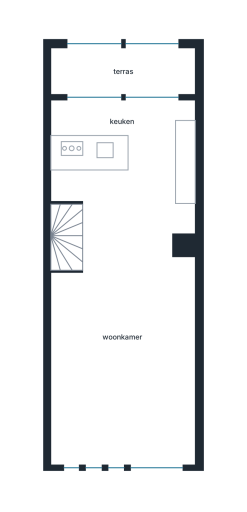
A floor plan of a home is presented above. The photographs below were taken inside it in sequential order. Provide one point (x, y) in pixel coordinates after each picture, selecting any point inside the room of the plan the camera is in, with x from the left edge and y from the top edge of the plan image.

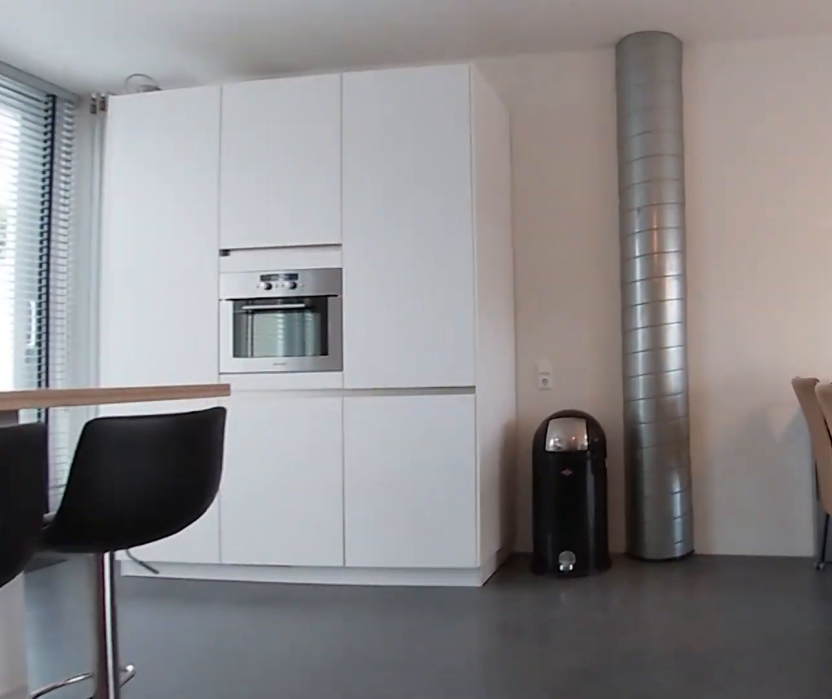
(146, 224)
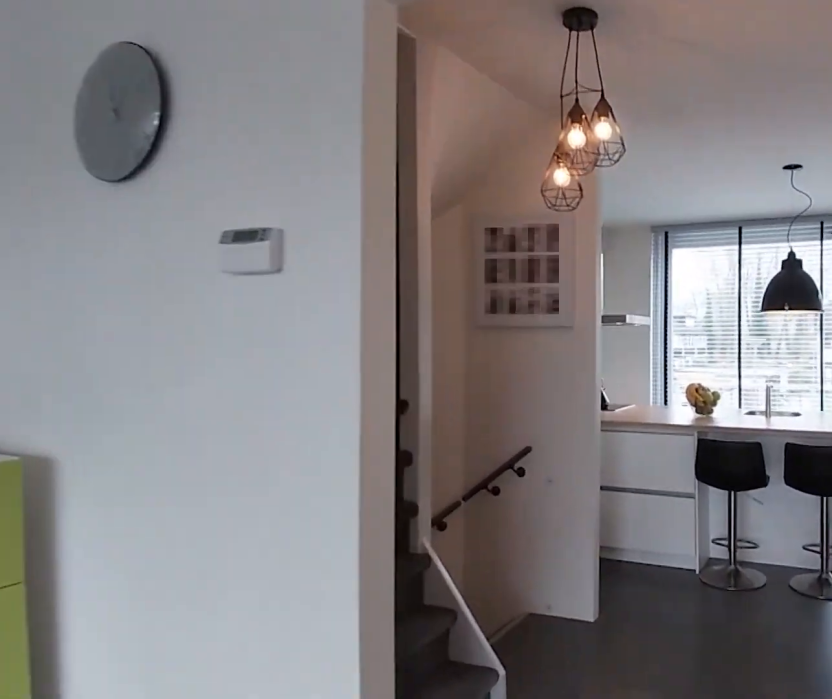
(146, 224)
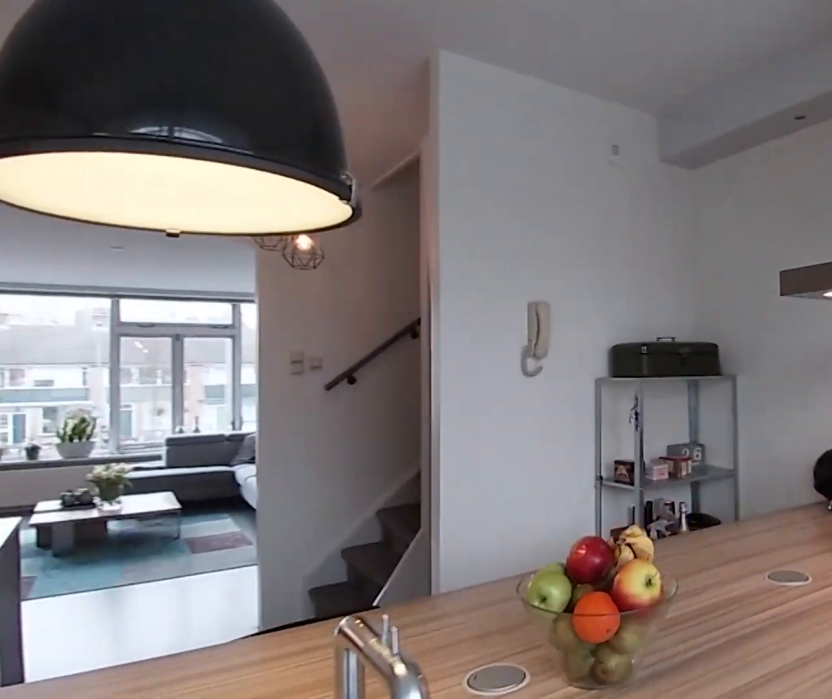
(122, 150)
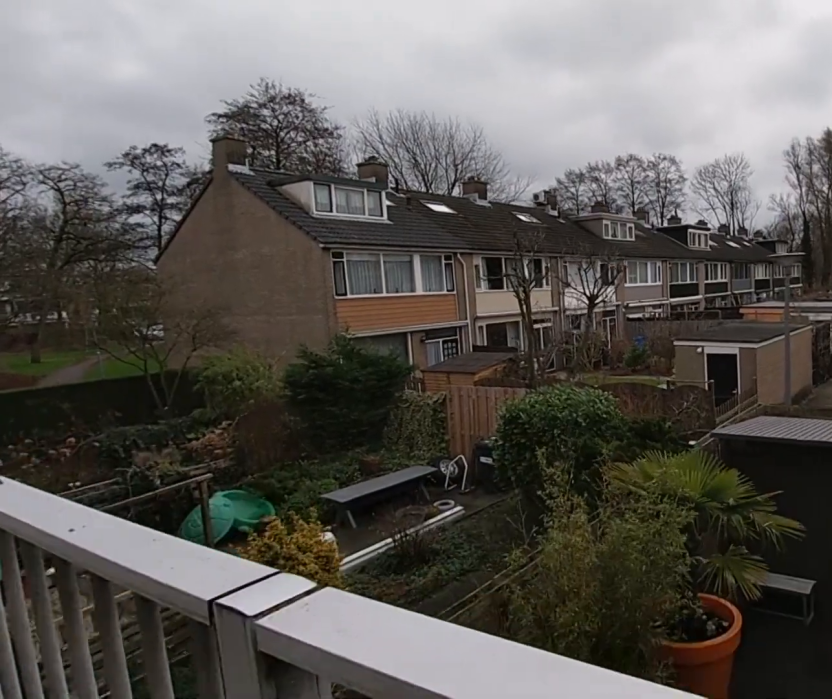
(122, 70)
